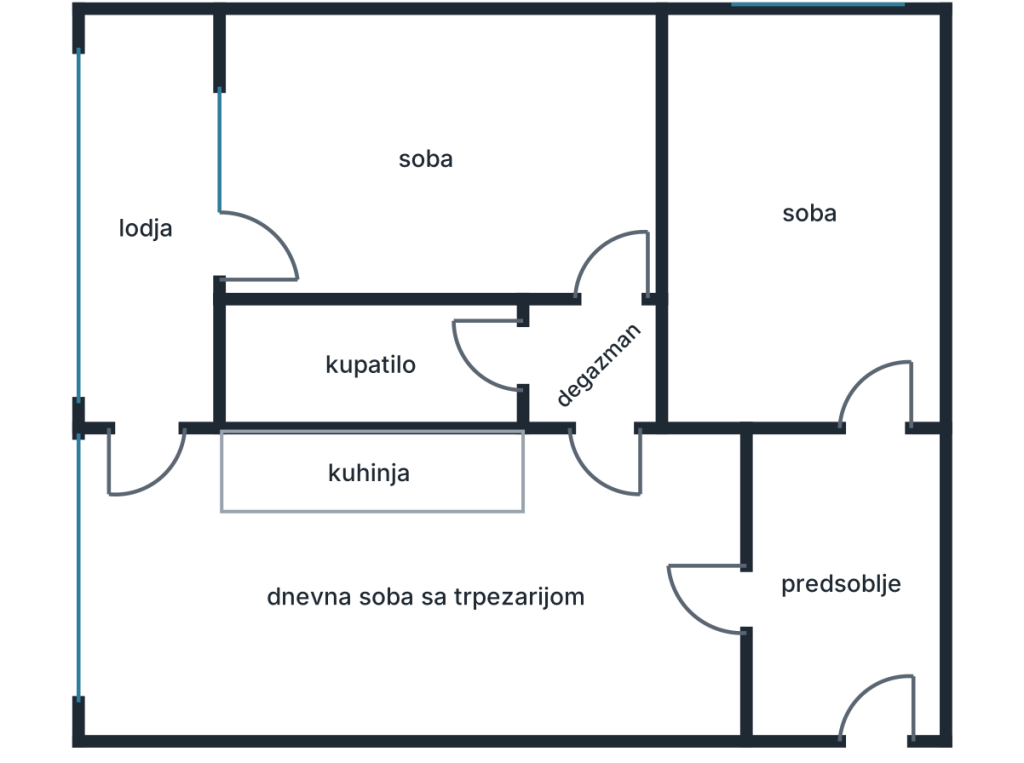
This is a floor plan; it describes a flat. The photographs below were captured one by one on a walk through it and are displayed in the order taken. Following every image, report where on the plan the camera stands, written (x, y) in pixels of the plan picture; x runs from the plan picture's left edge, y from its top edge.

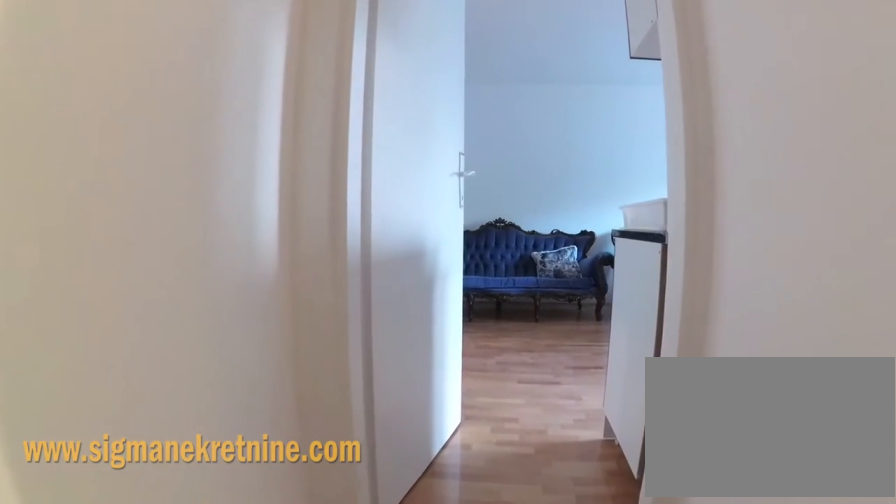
(608, 310)
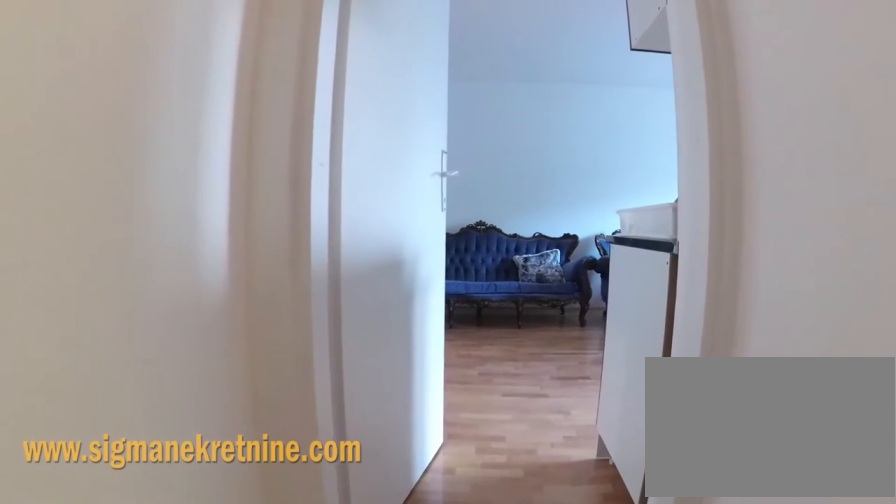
(609, 319)
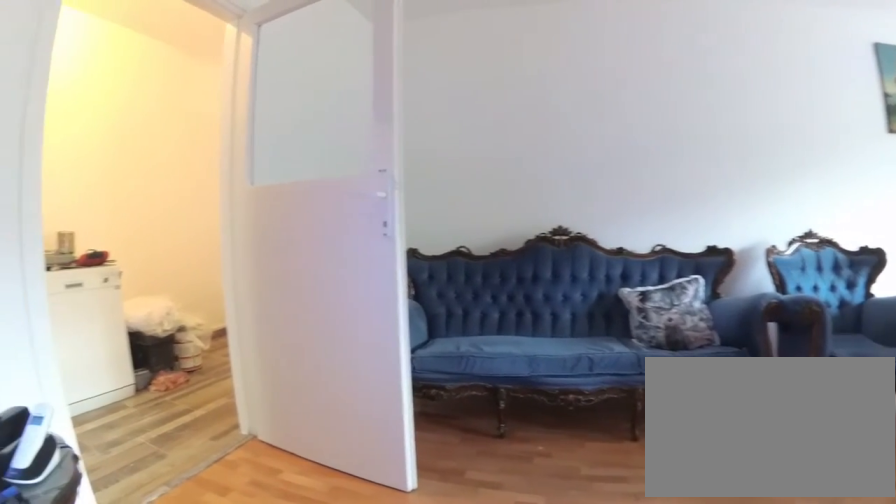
(598, 453)
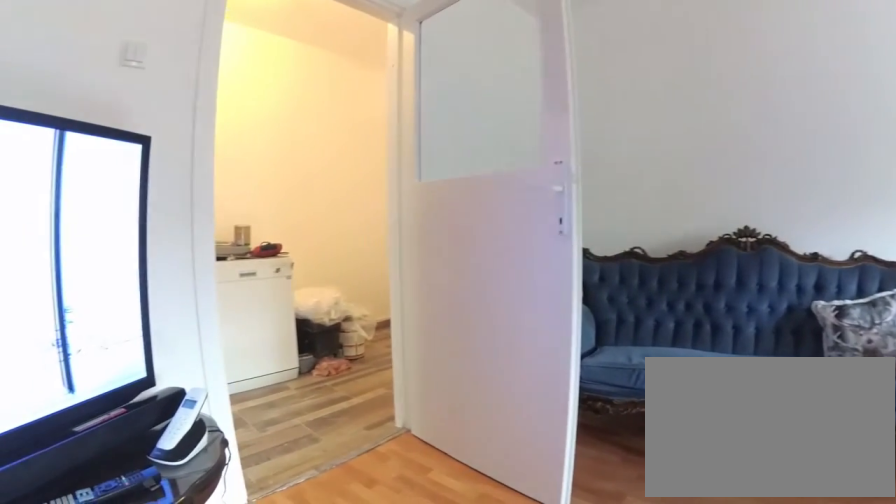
(589, 457)
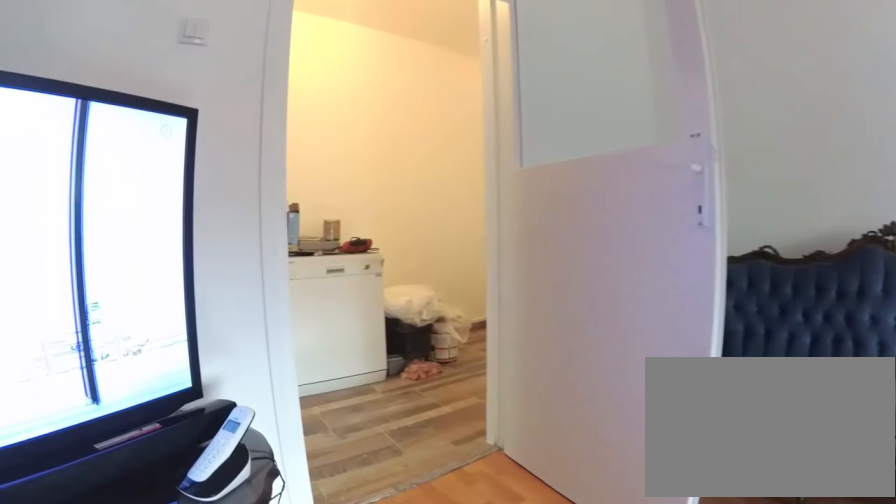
(595, 471)
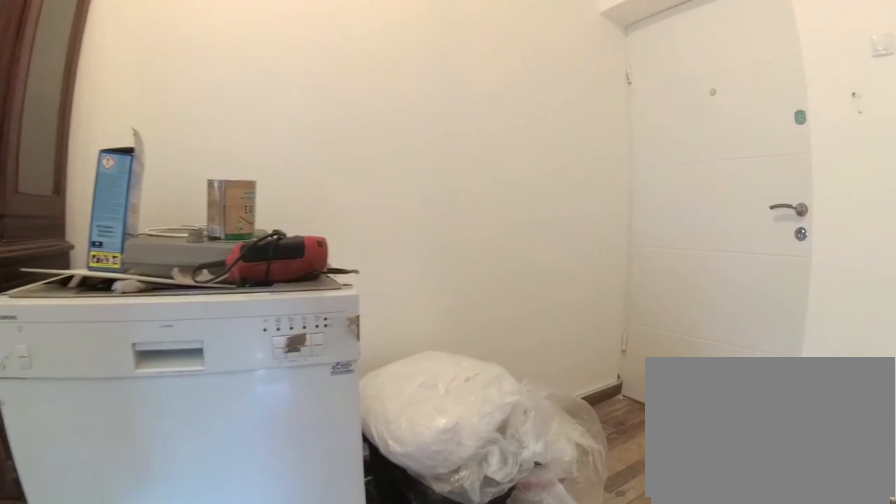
(778, 600)
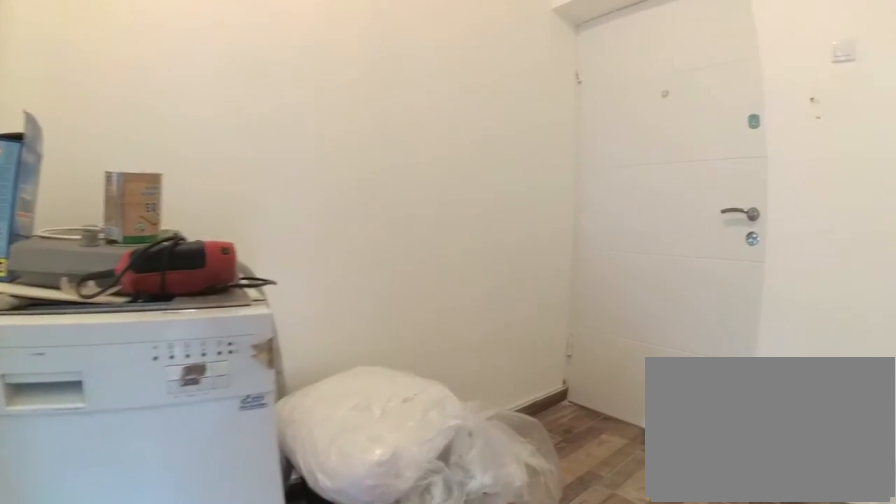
(790, 603)
